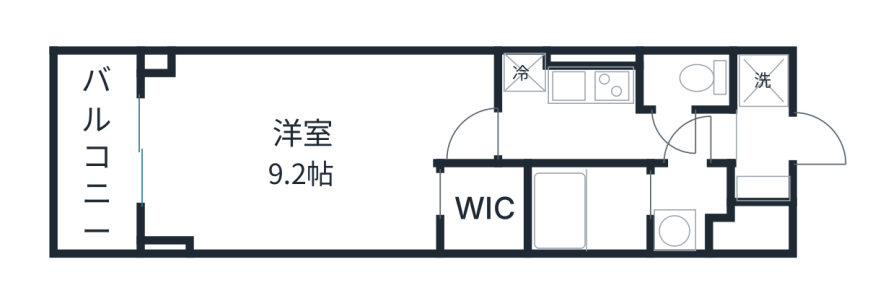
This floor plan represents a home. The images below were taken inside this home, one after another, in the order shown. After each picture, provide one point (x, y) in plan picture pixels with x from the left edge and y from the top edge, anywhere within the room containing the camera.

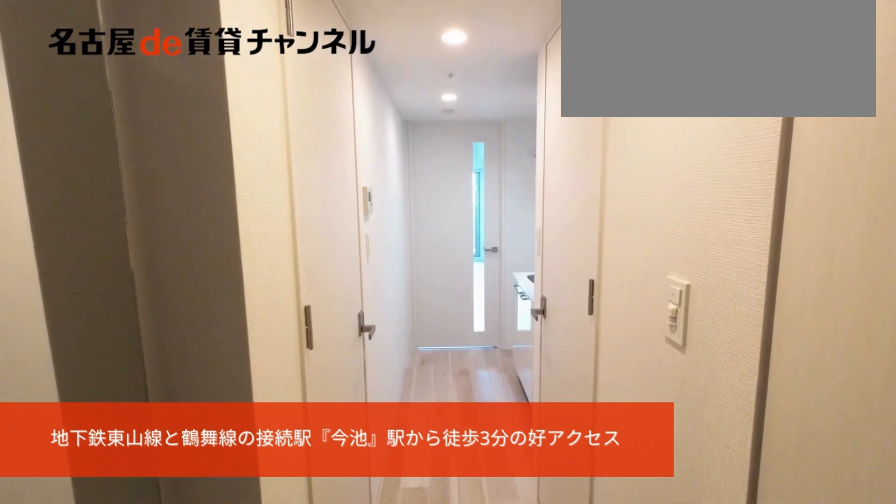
(762, 144)
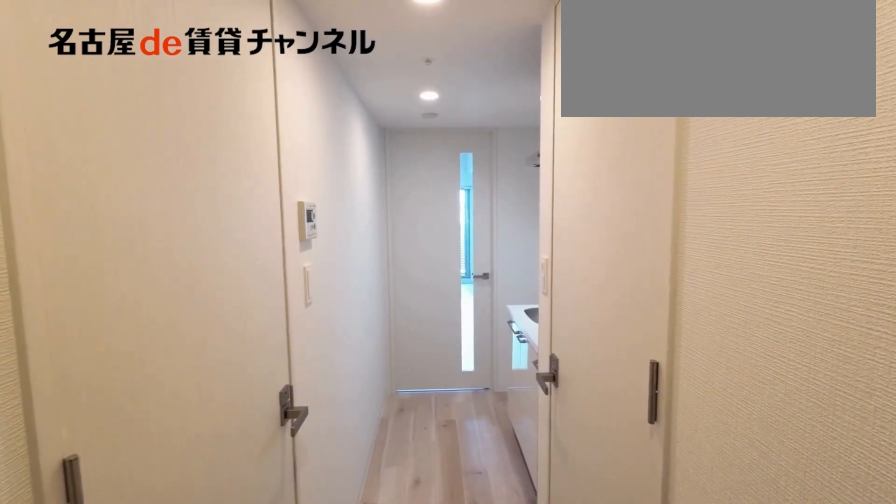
(589, 86)
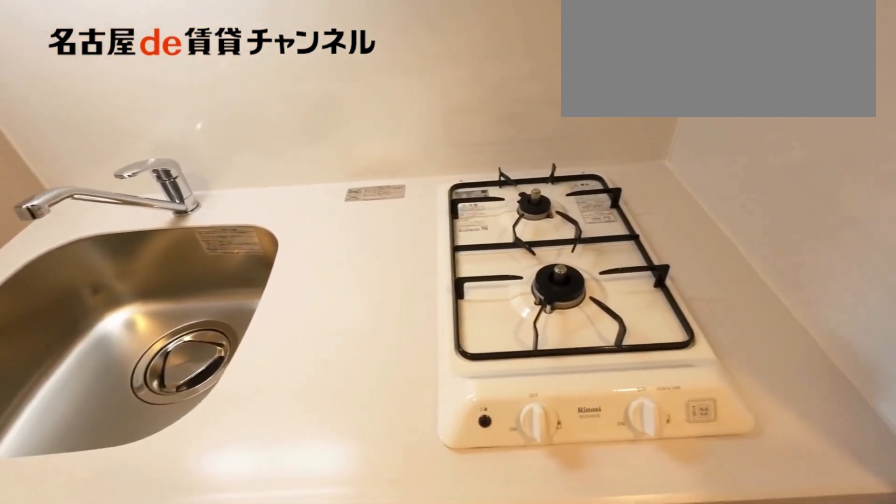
(589, 86)
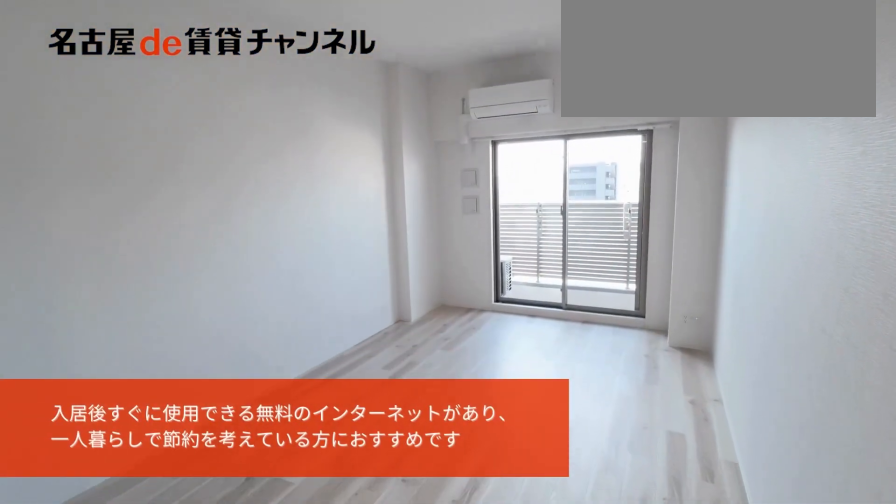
(309, 147)
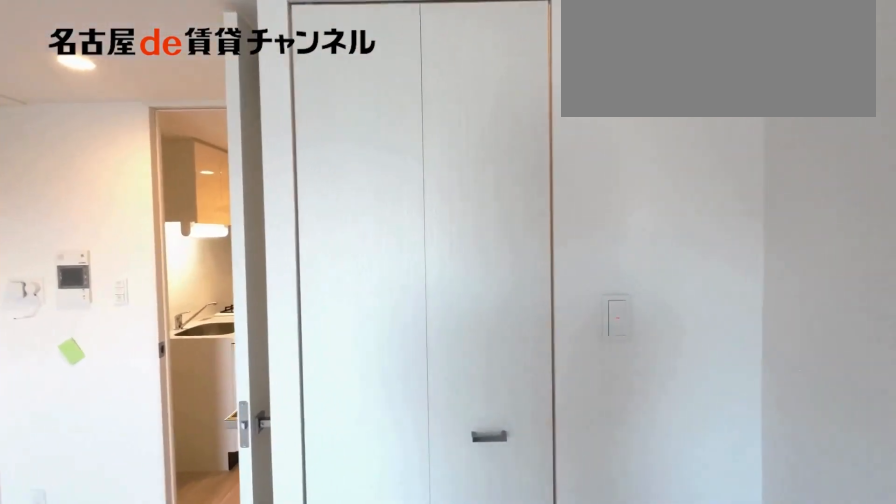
(309, 147)
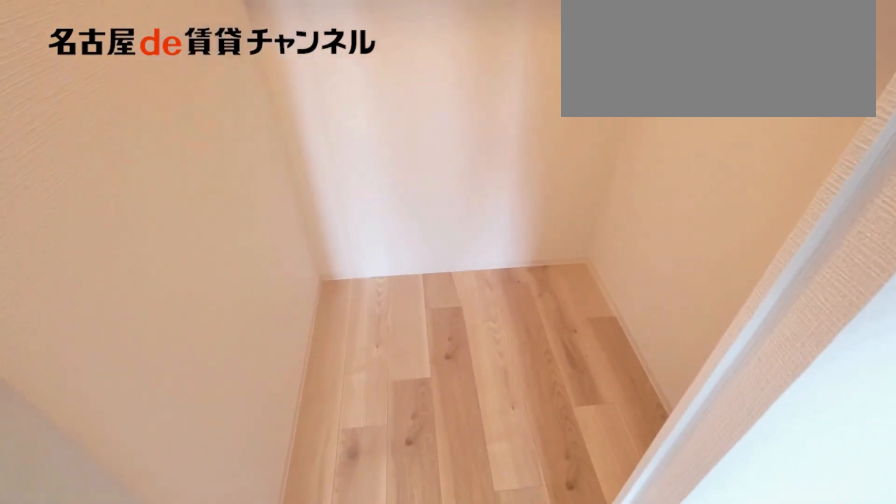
(484, 210)
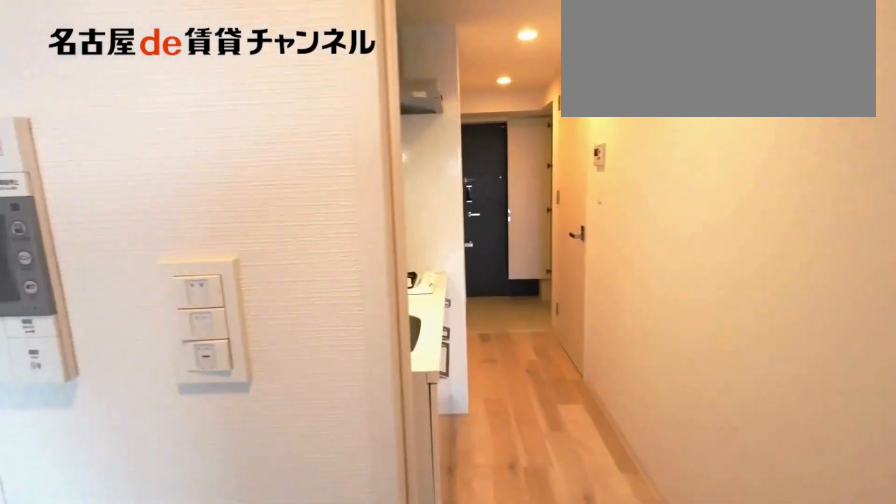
(310, 148)
